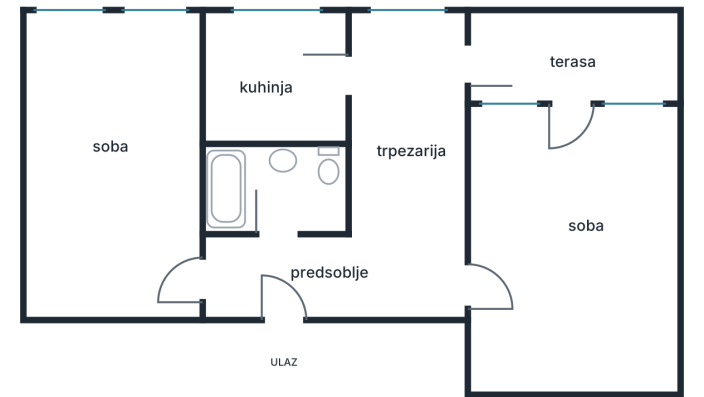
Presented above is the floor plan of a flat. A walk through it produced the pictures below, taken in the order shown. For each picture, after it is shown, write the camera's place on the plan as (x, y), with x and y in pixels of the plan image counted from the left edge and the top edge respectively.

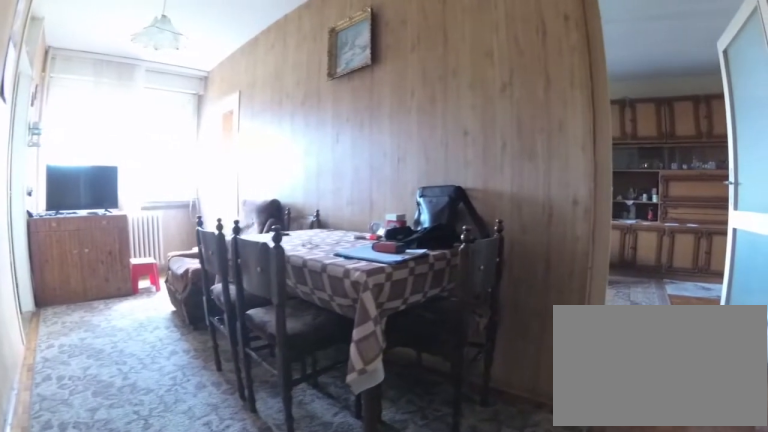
(359, 271)
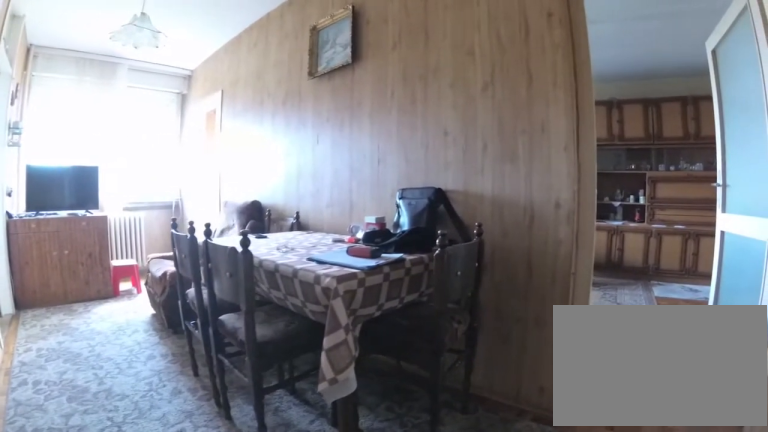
(360, 271)
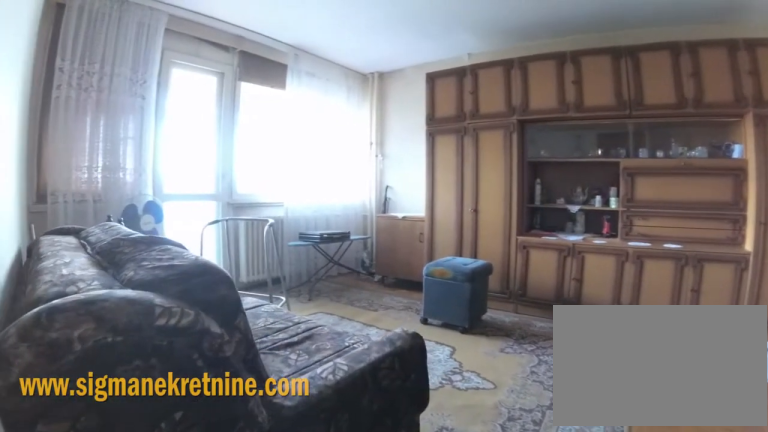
(454, 283)
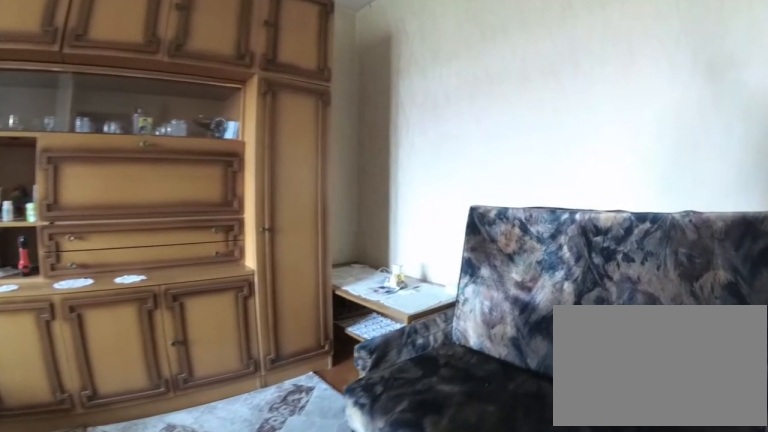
(523, 308)
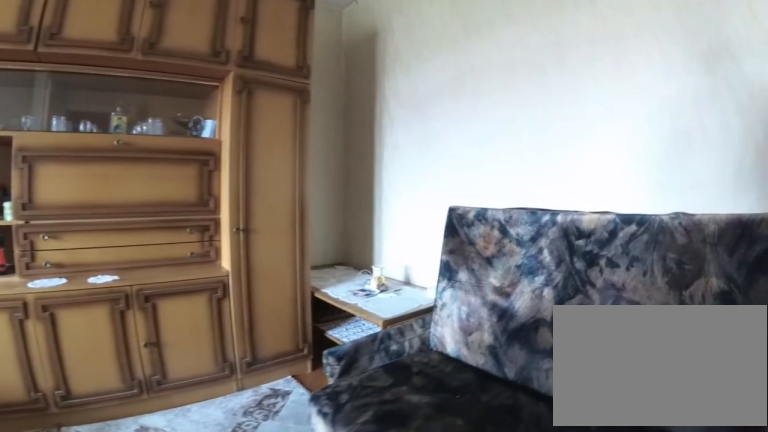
(527, 315)
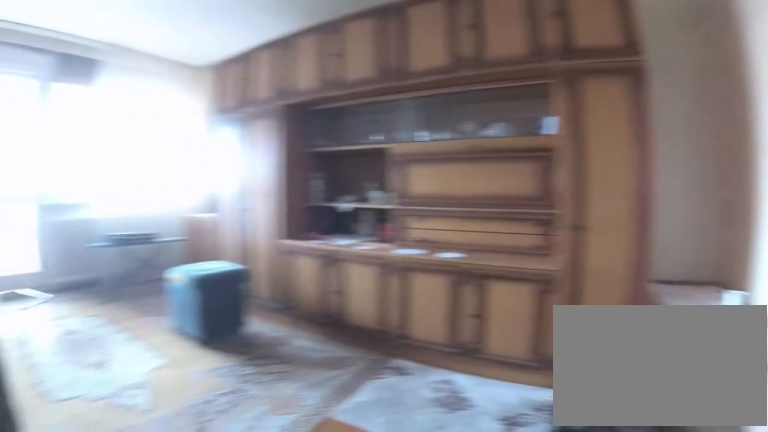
(544, 357)
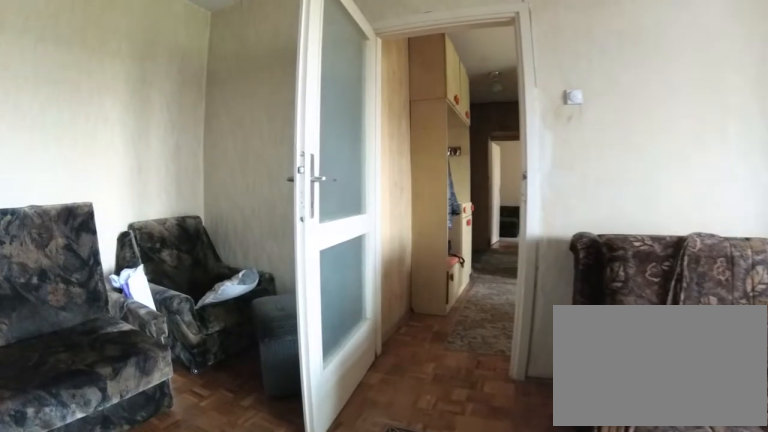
(578, 262)
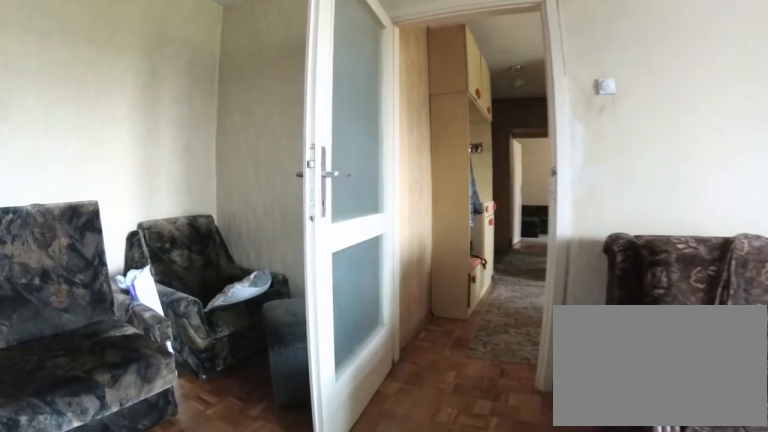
(574, 265)
